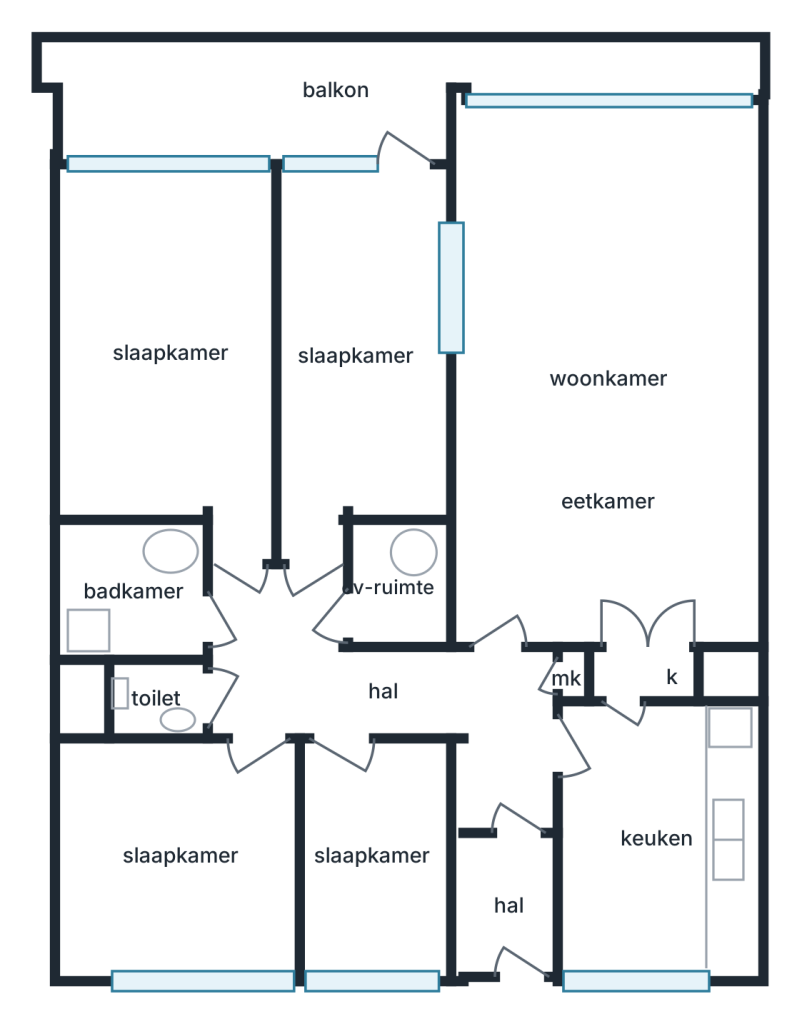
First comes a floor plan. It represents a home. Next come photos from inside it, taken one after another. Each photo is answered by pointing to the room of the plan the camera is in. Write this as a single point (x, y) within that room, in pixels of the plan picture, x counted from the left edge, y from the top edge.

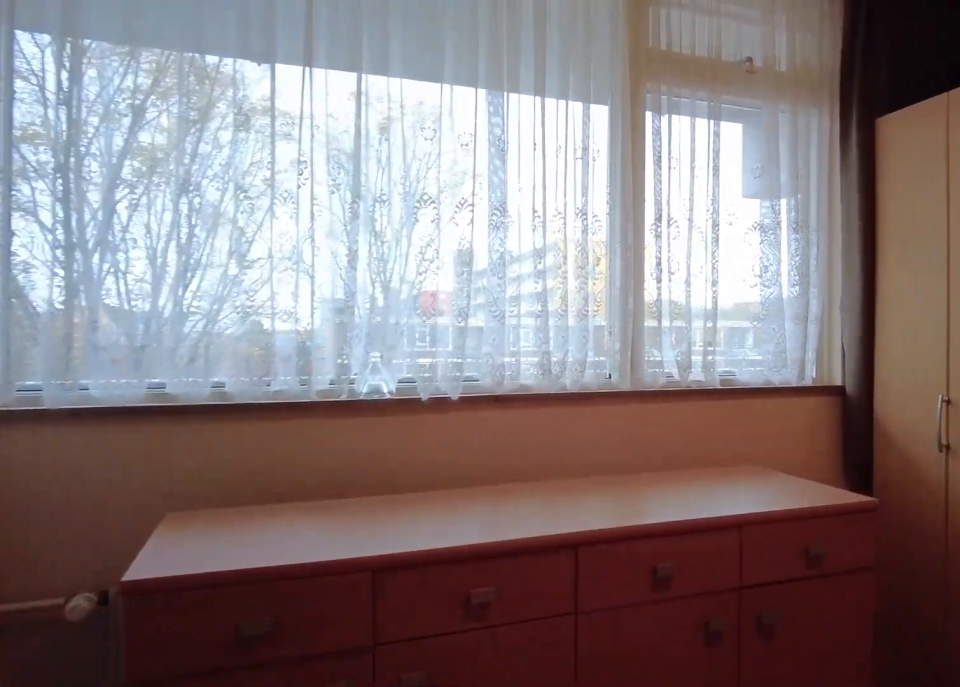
(179, 854)
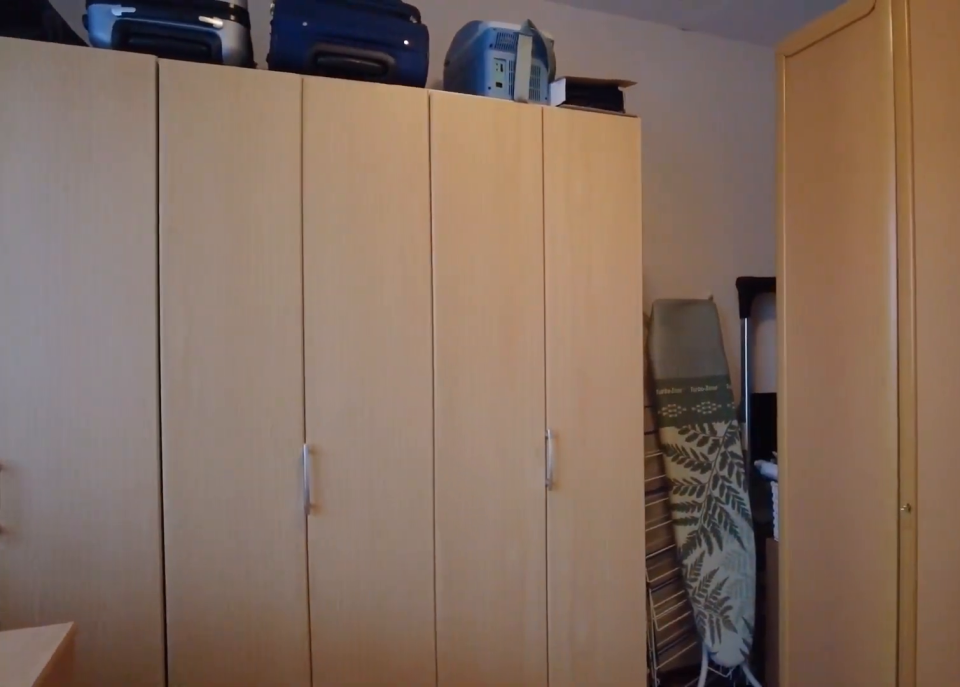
(179, 854)
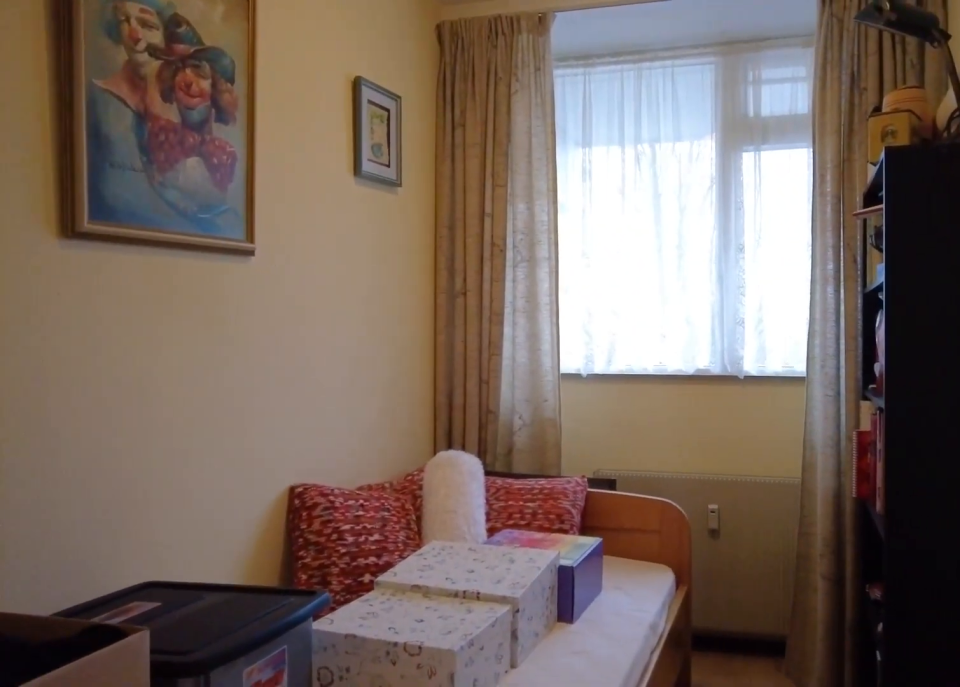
(371, 855)
